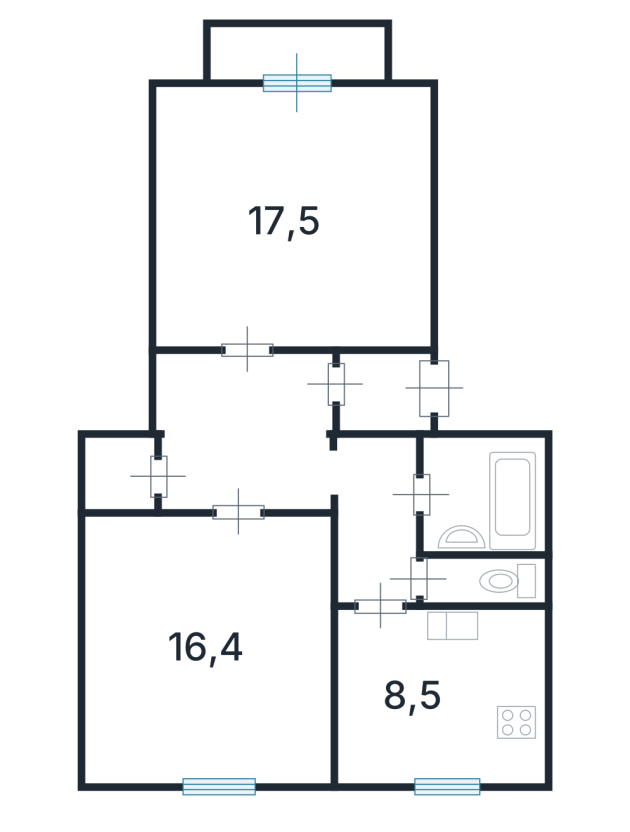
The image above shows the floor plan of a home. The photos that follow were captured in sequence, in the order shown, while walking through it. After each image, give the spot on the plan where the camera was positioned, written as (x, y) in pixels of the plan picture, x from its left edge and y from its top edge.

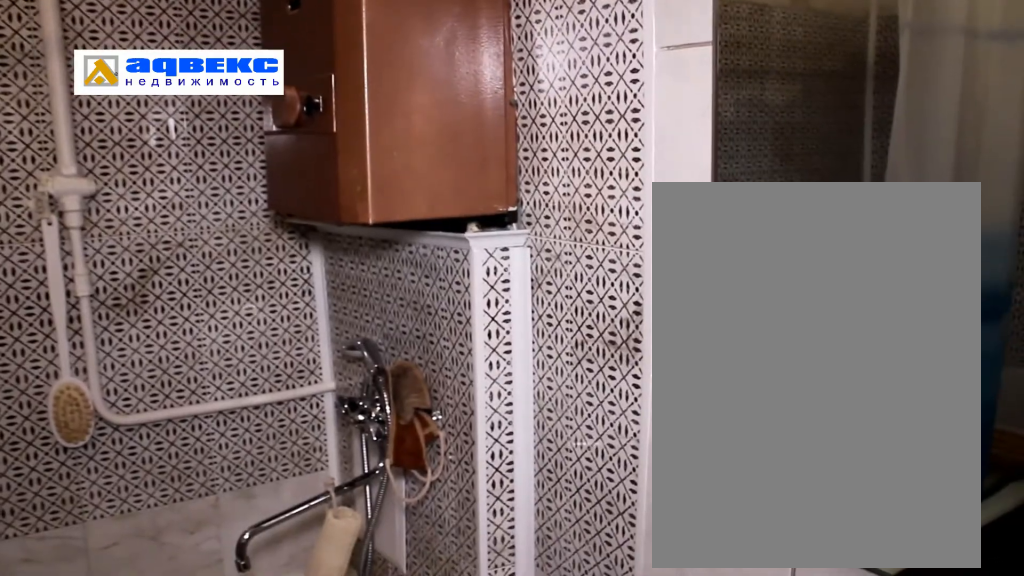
(520, 539)
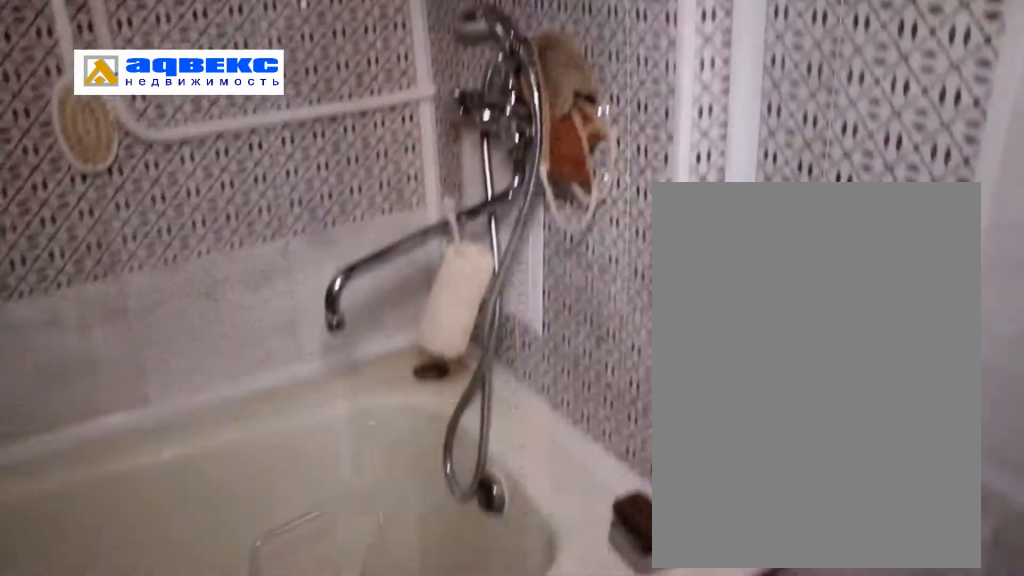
(520, 539)
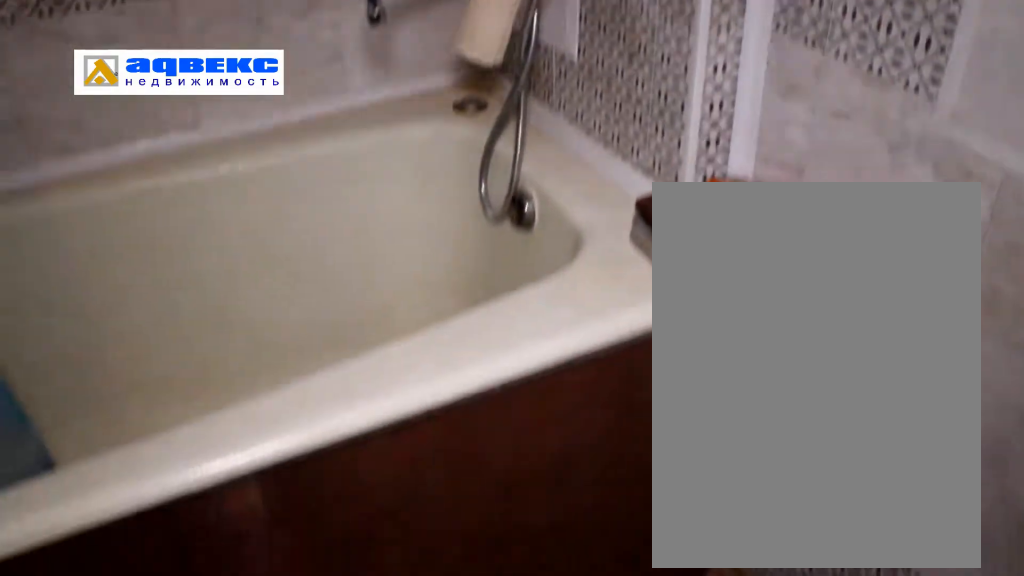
(520, 539)
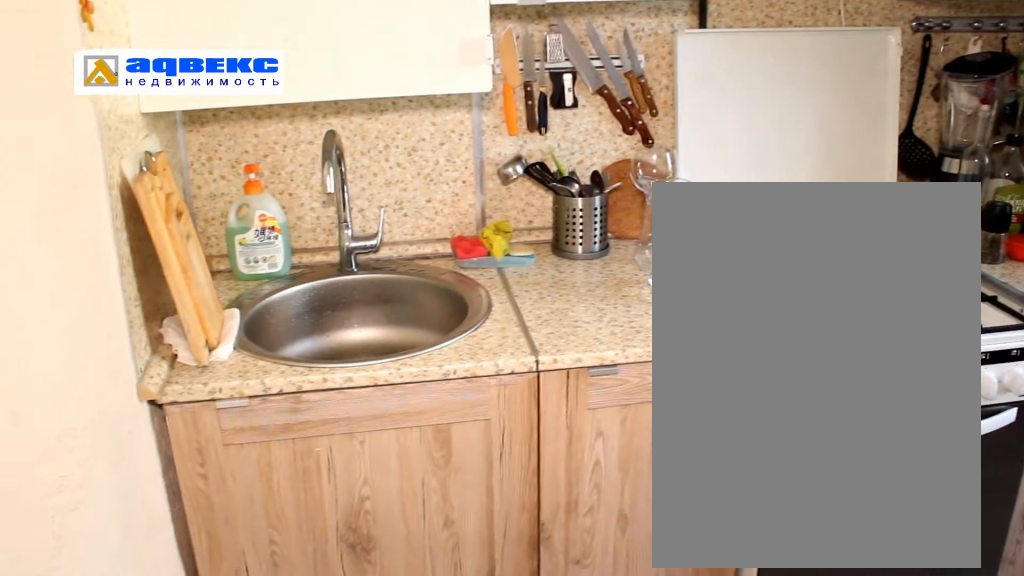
(354, 746)
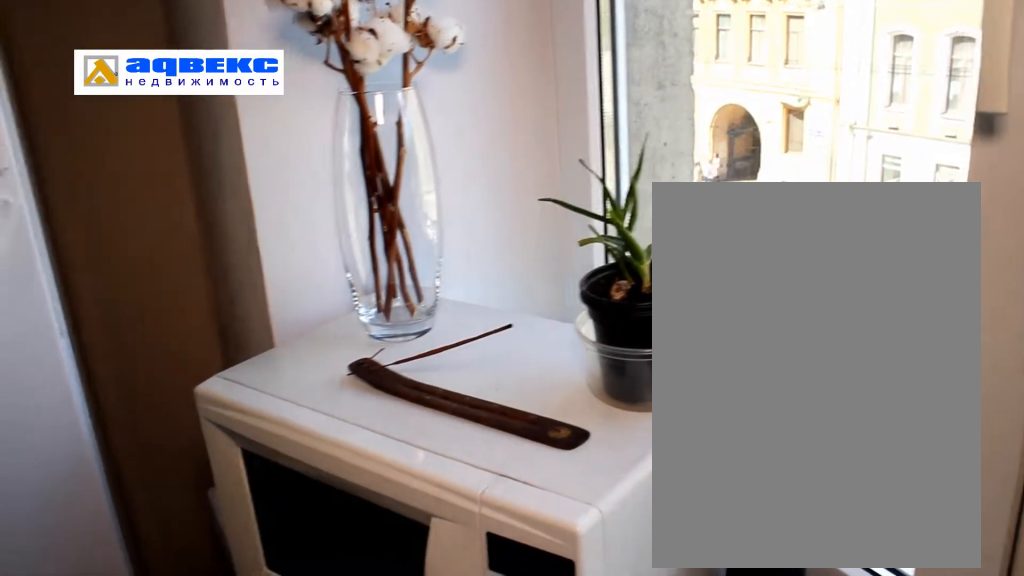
(353, 746)
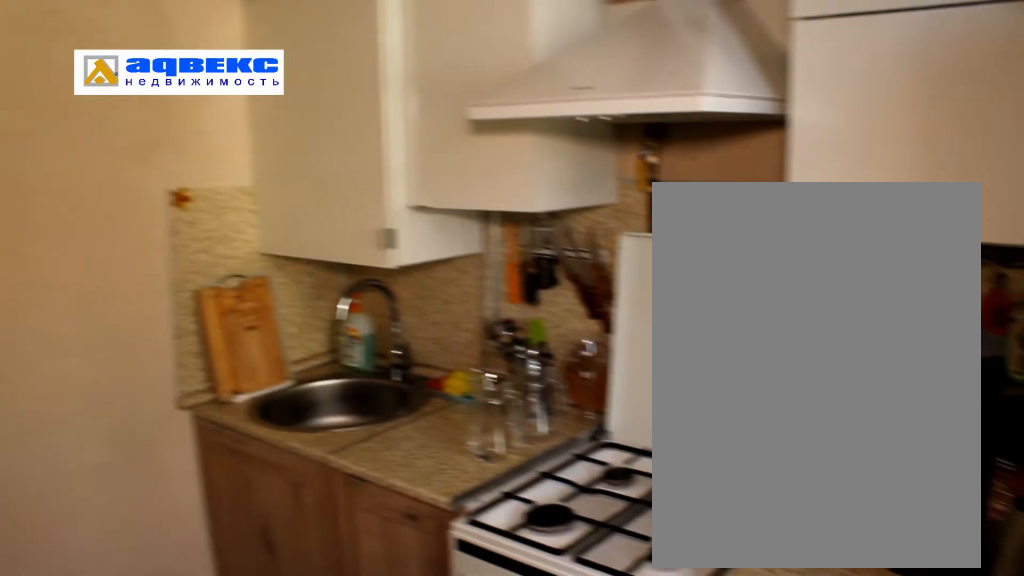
(354, 745)
